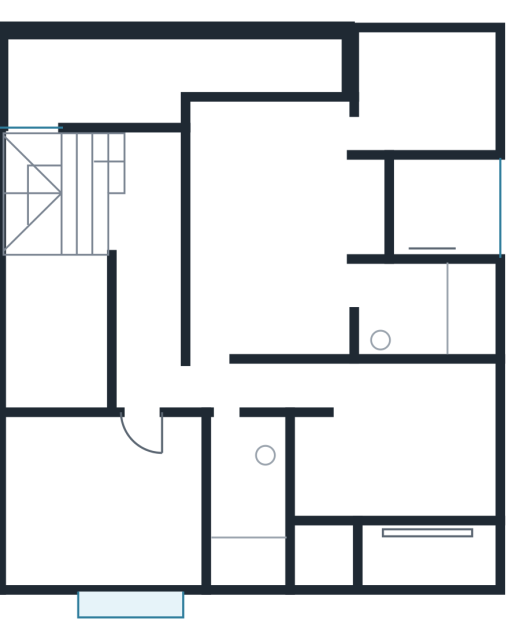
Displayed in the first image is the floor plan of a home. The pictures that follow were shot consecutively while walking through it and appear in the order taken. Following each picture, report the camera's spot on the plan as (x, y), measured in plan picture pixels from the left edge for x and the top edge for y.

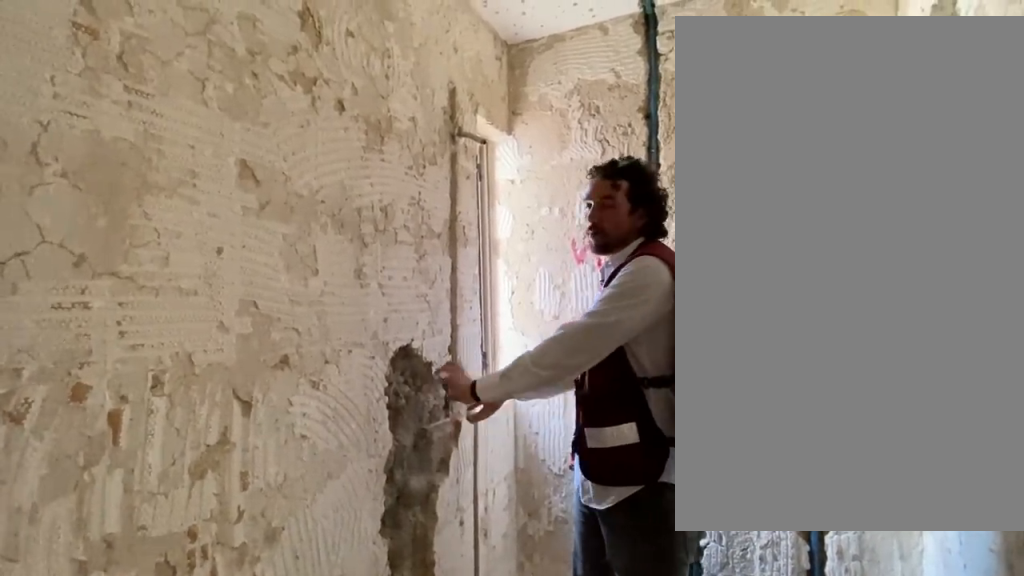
(230, 422)
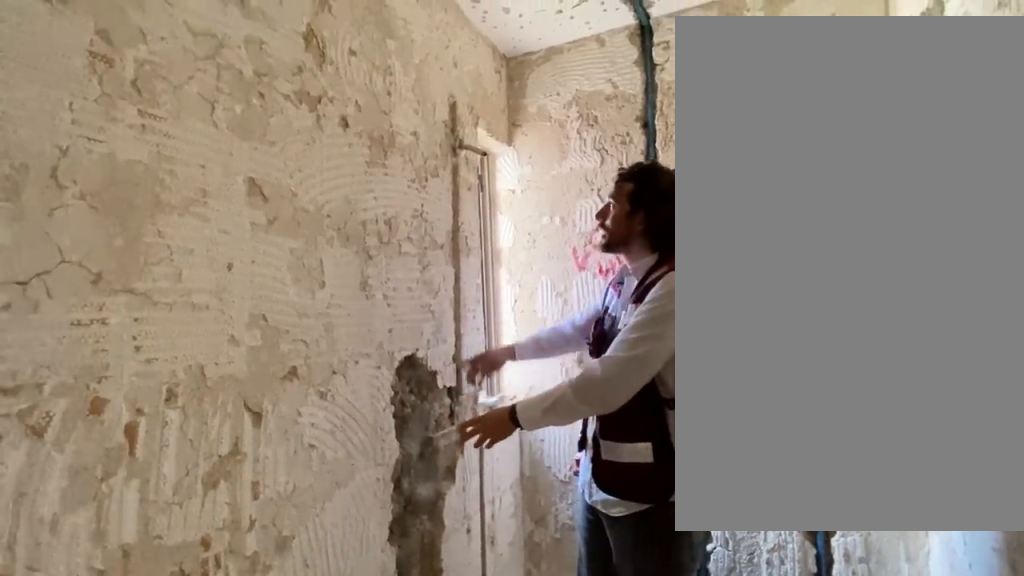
(229, 424)
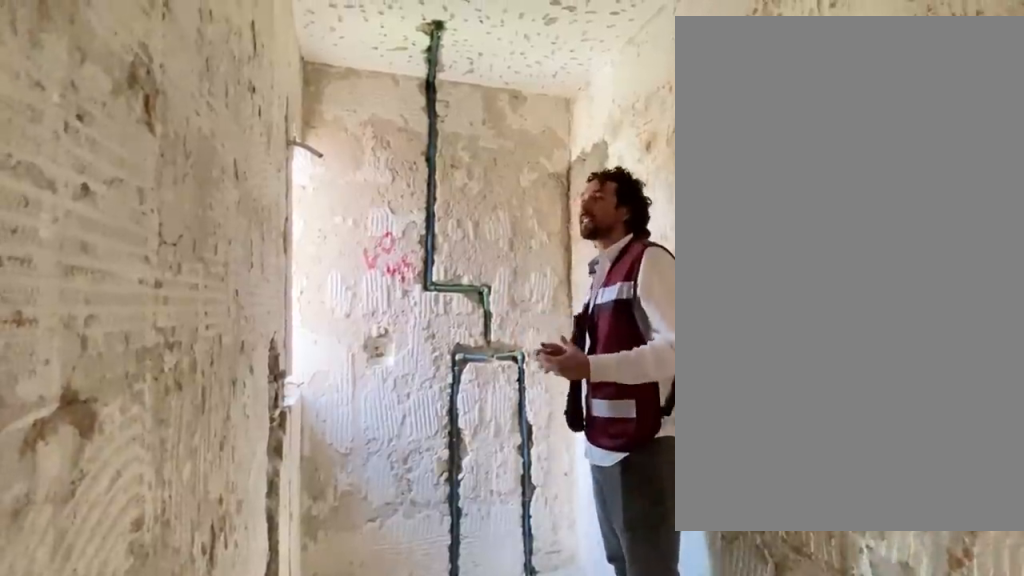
(234, 438)
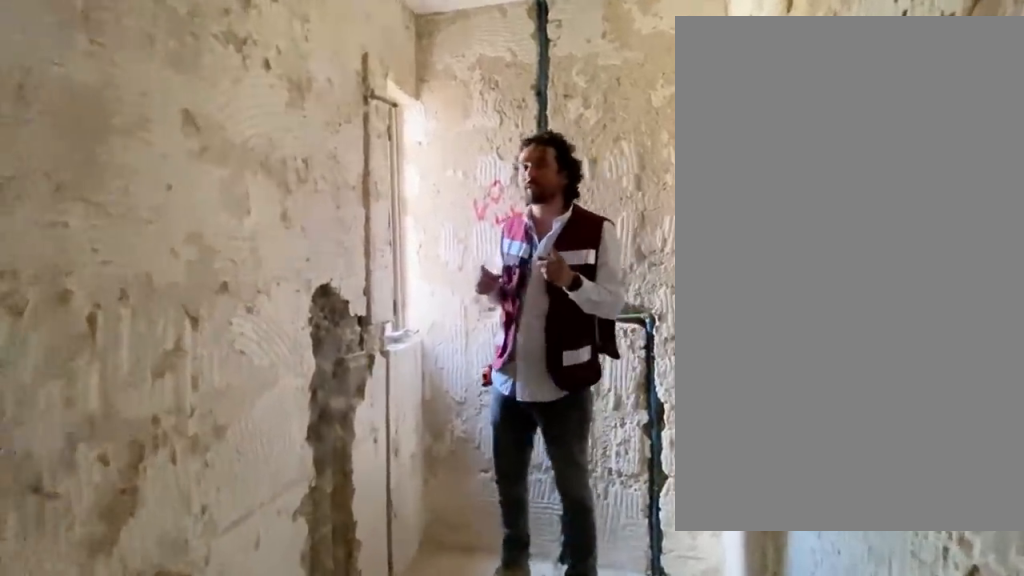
(226, 495)
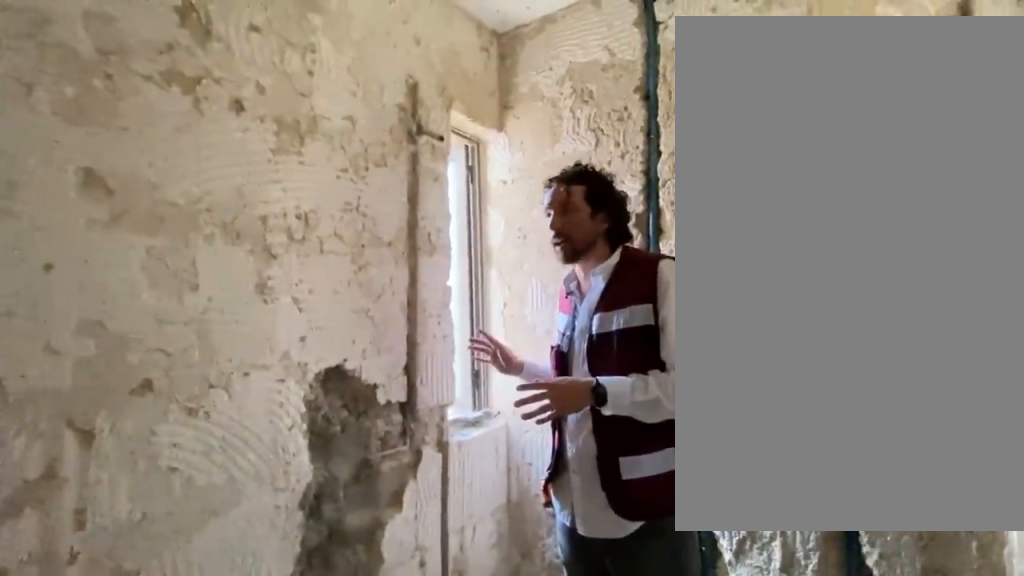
(237, 498)
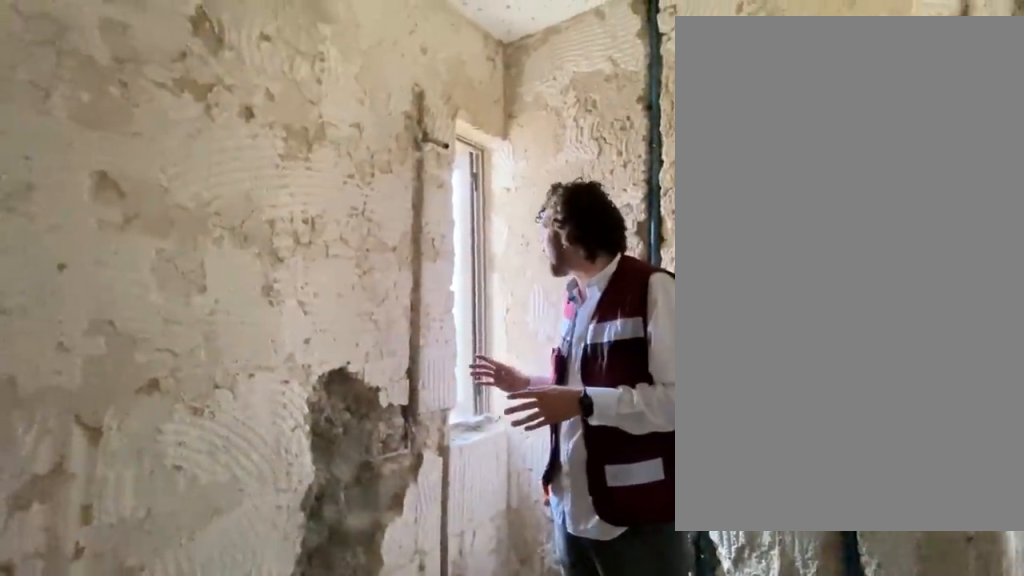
(237, 498)
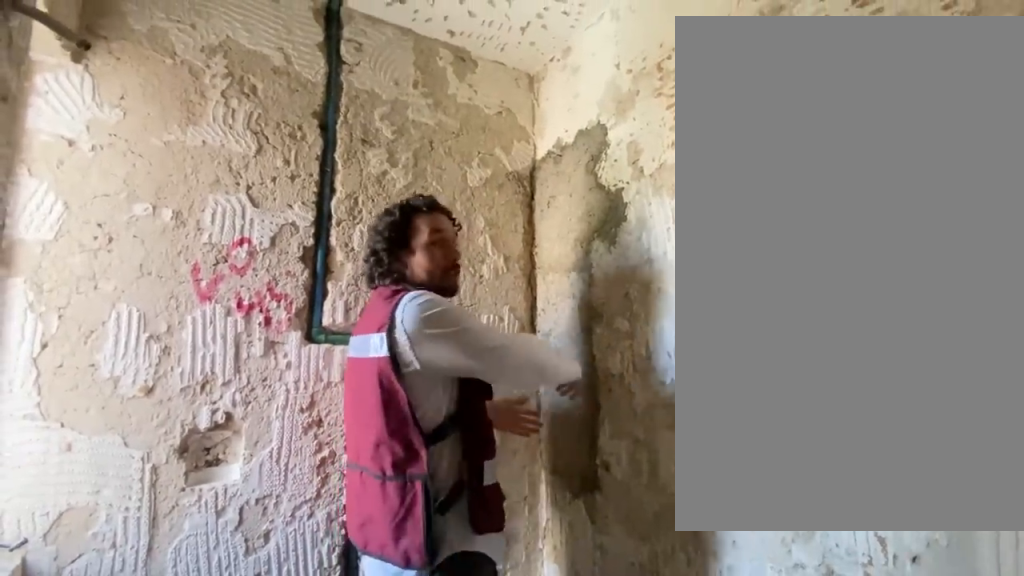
(238, 499)
